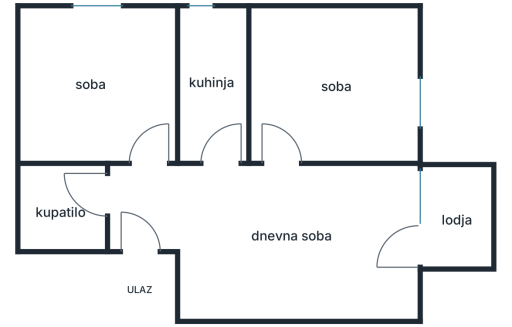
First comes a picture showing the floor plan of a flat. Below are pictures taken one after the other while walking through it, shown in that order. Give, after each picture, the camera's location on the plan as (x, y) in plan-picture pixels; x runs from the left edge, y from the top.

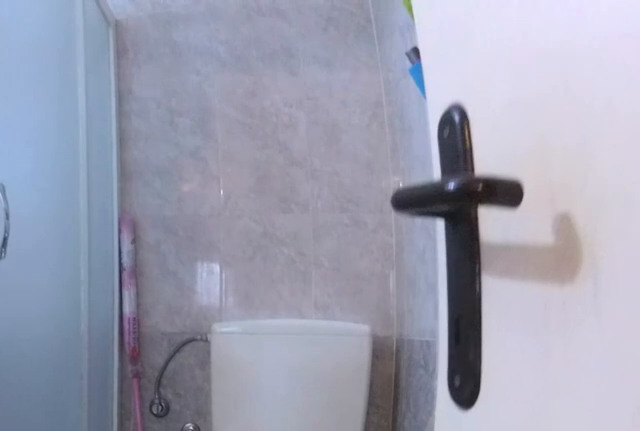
(108, 184)
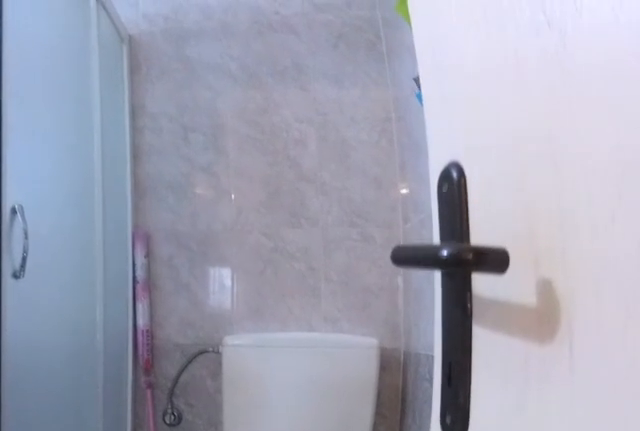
(113, 184)
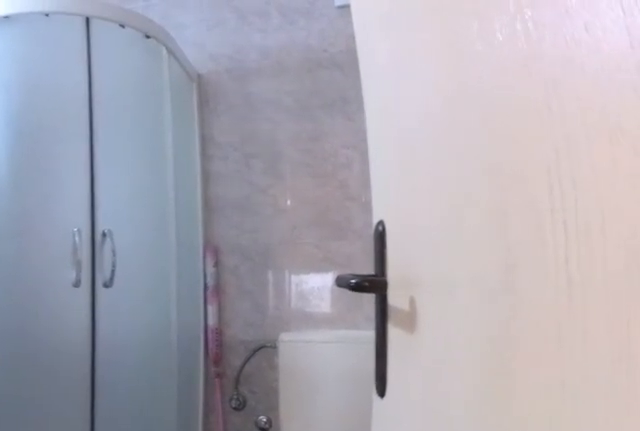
(137, 183)
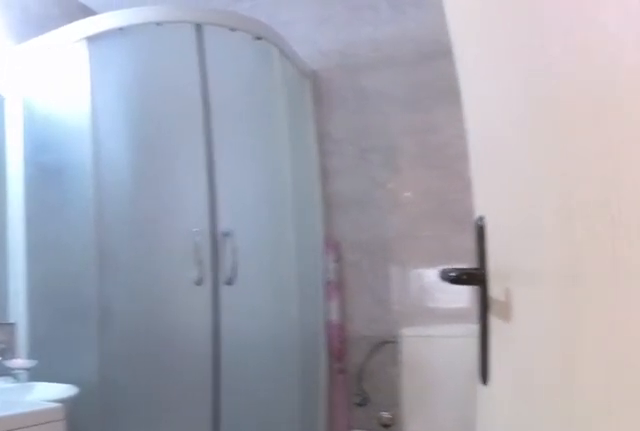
(137, 179)
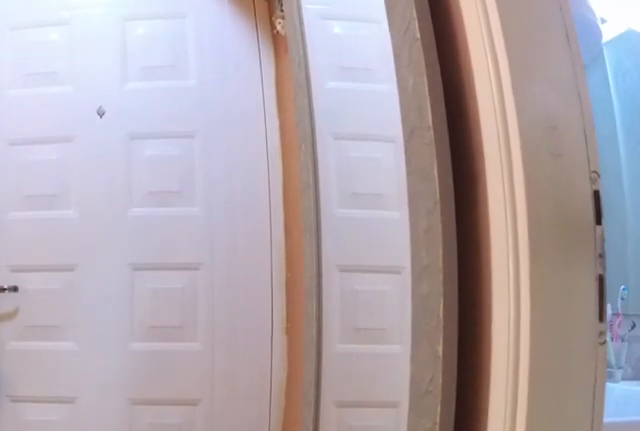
(127, 173)
